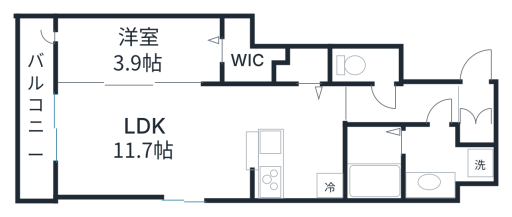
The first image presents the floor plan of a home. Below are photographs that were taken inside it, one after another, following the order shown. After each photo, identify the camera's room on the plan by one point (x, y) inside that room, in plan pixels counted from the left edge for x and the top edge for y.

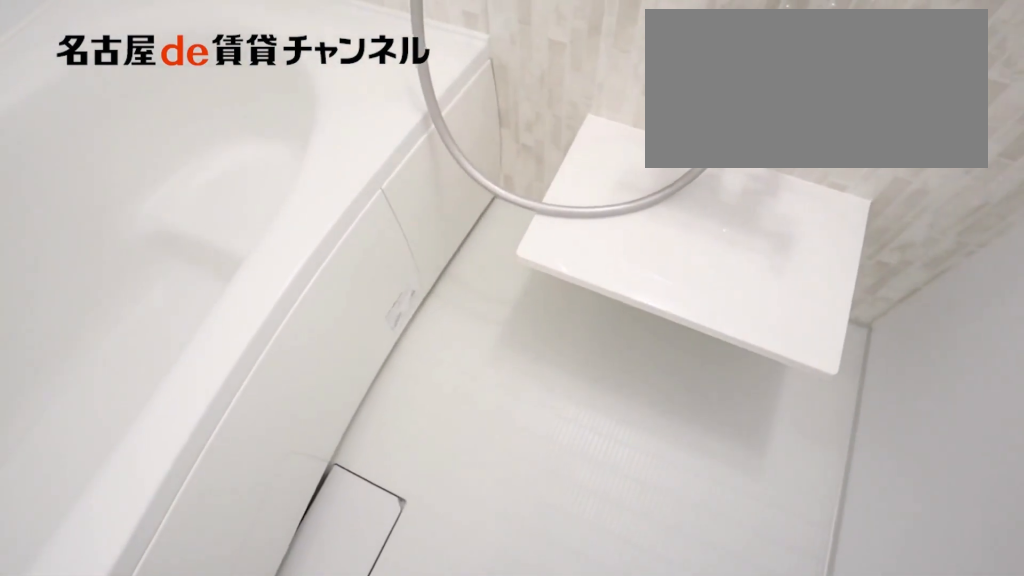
(373, 163)
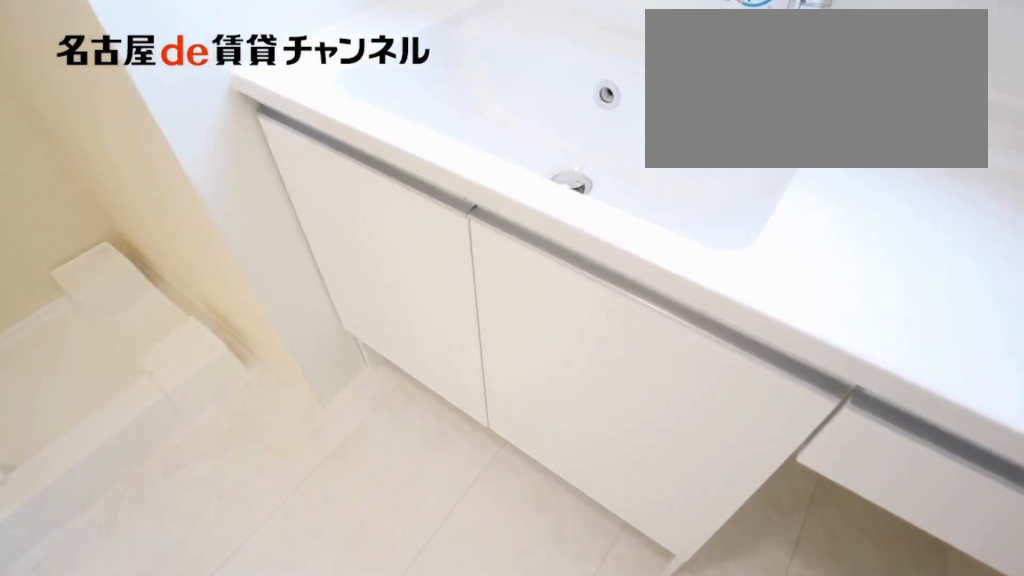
(443, 162)
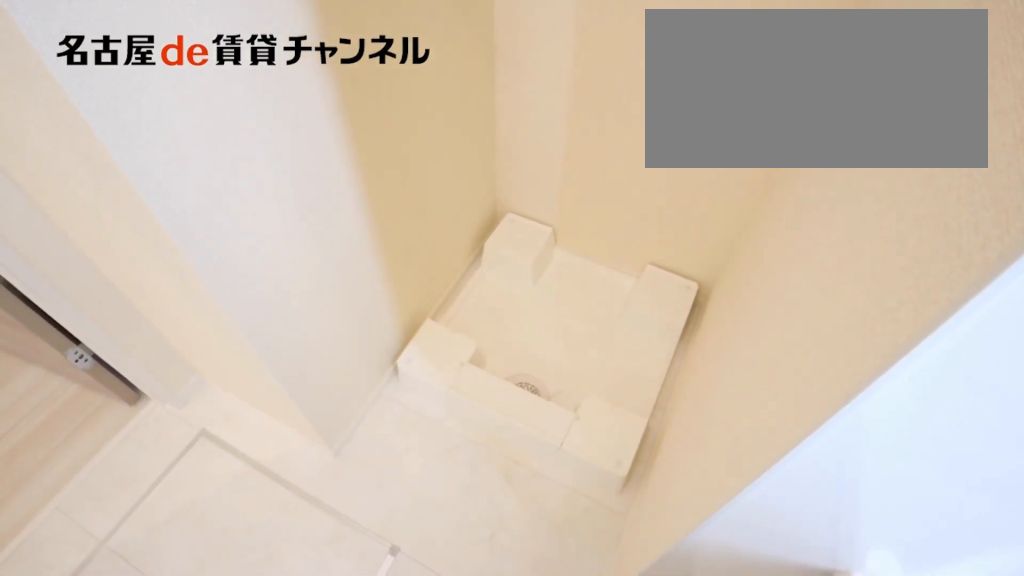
(443, 162)
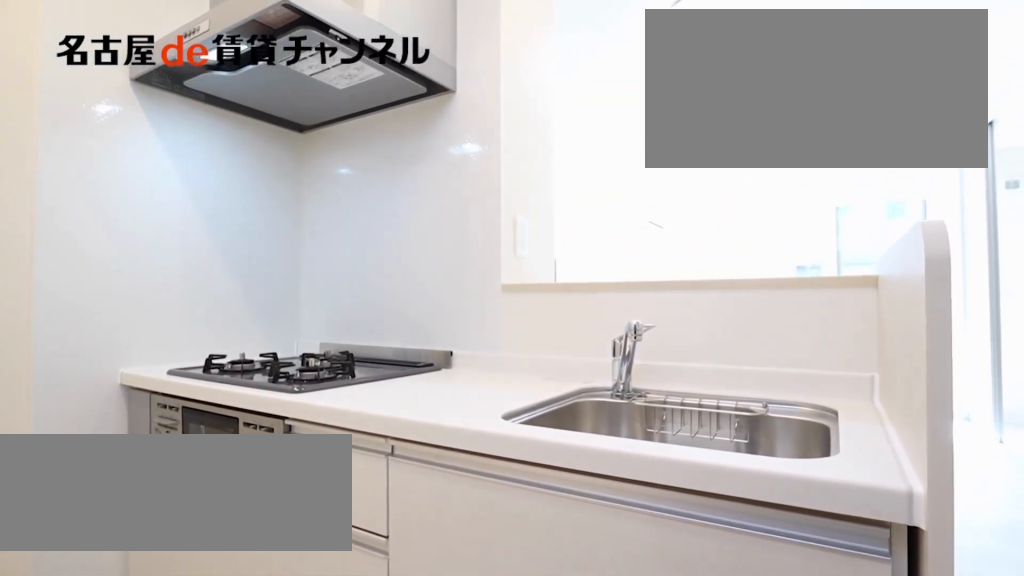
(302, 143)
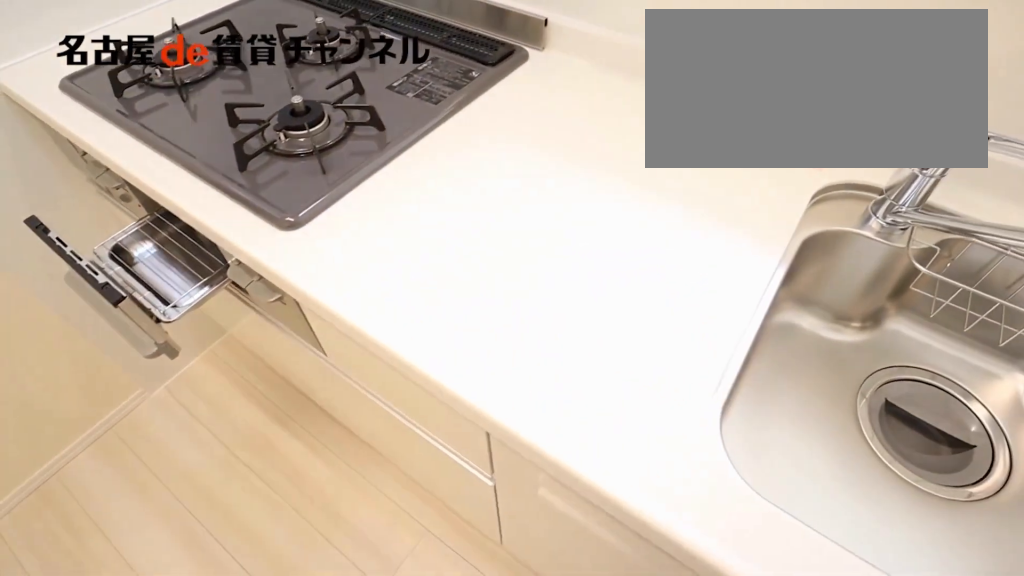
(302, 143)
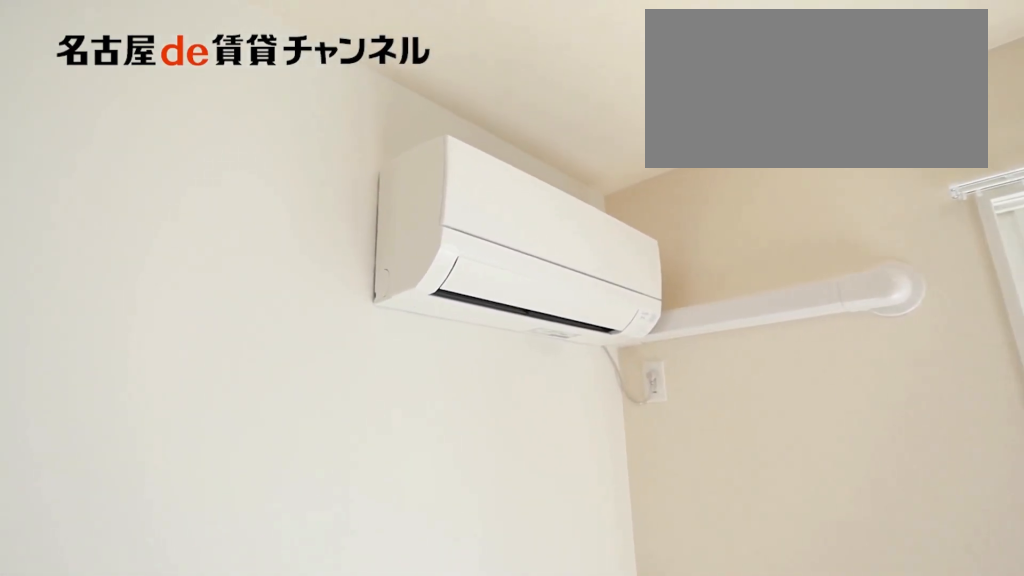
(155, 143)
